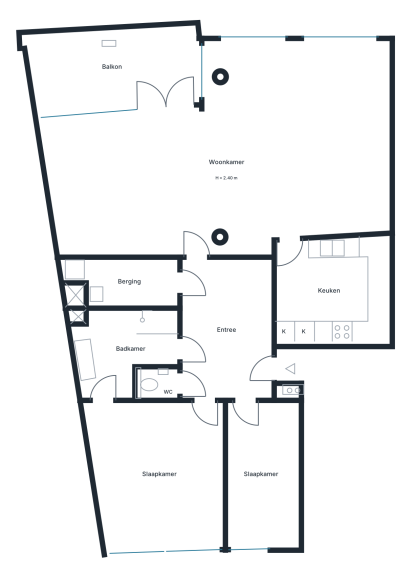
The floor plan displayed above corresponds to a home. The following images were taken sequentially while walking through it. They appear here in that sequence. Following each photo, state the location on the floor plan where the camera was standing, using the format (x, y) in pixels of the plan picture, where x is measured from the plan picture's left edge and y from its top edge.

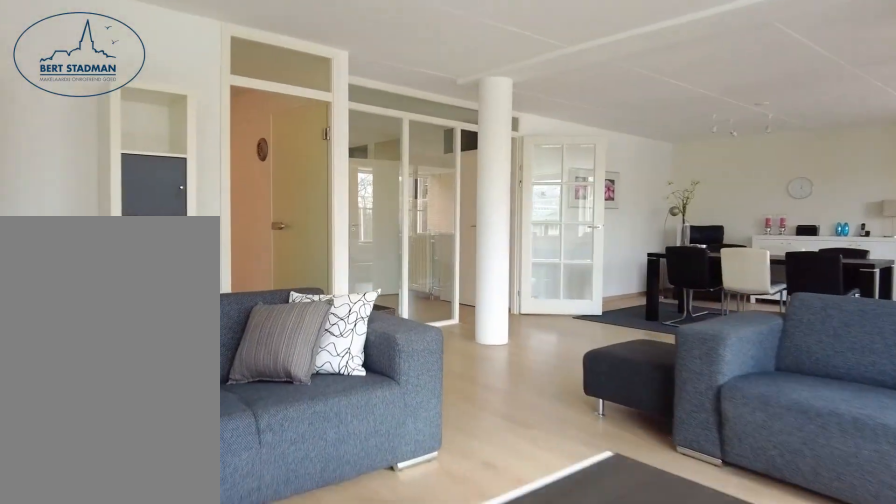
(319, 125)
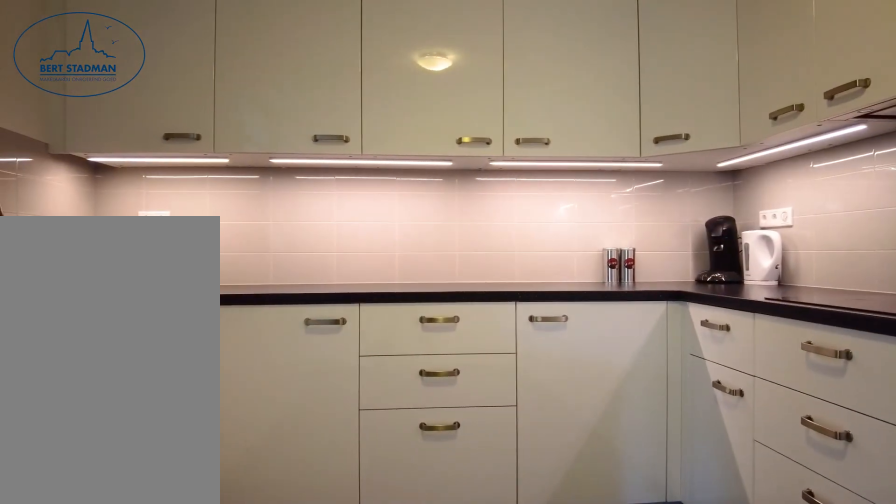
(320, 298)
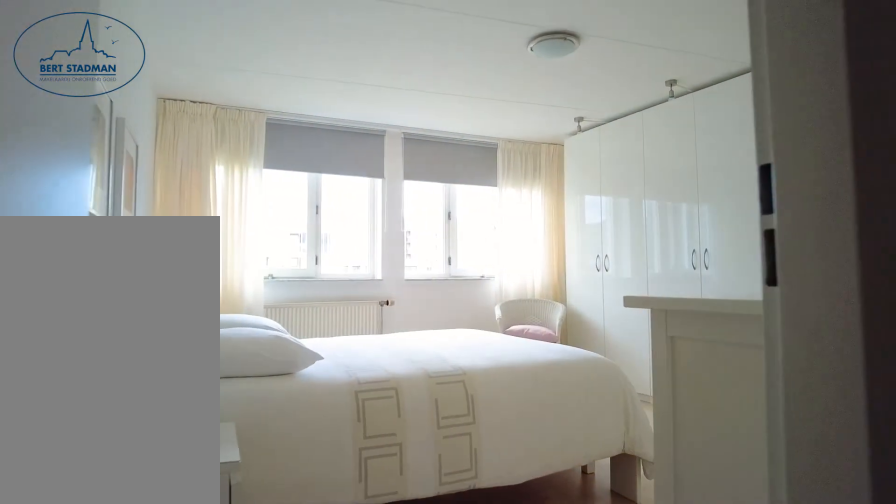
(198, 414)
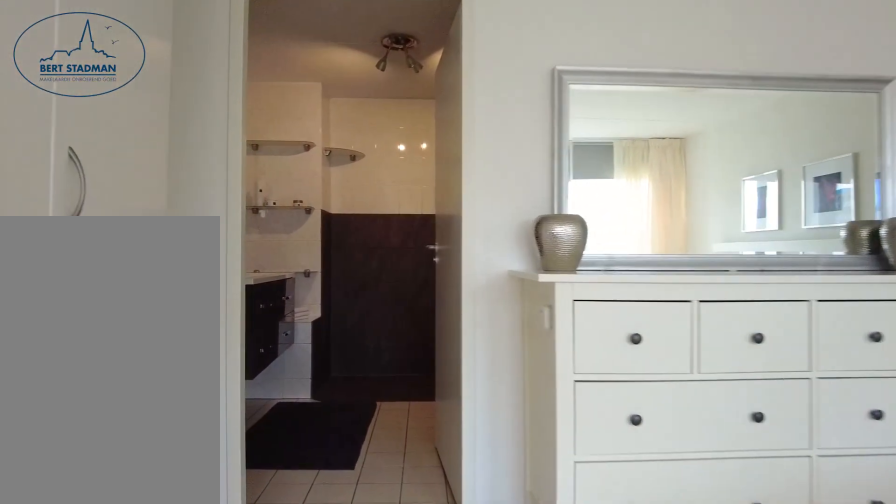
(130, 463)
